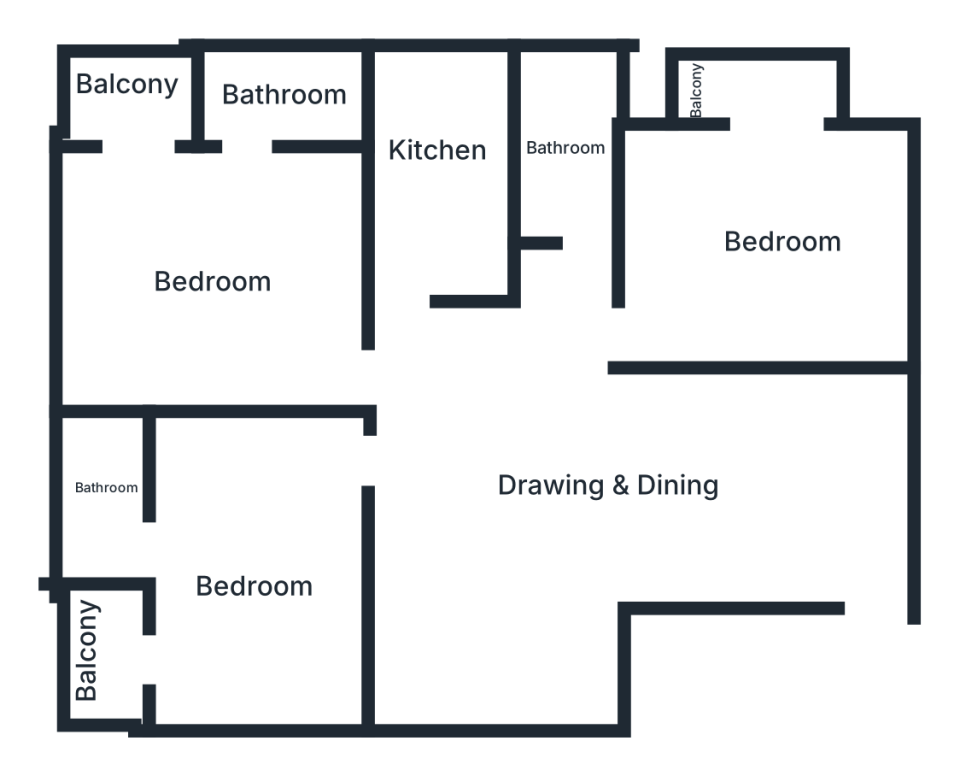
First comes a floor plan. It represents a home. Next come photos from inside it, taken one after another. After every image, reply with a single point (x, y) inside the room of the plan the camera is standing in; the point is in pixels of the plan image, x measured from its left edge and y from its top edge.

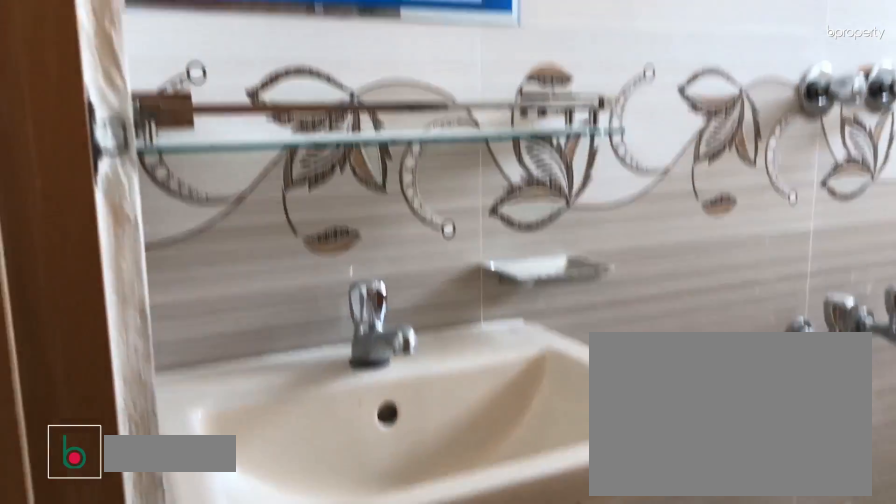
(556, 155)
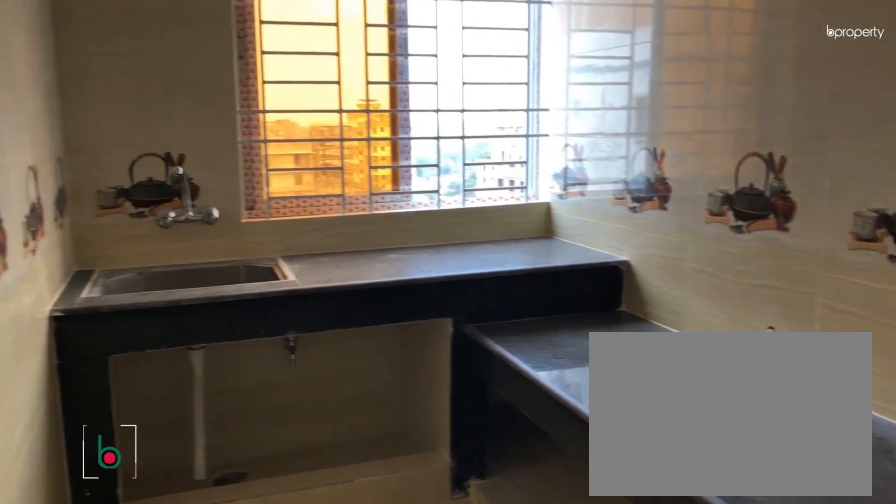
(446, 163)
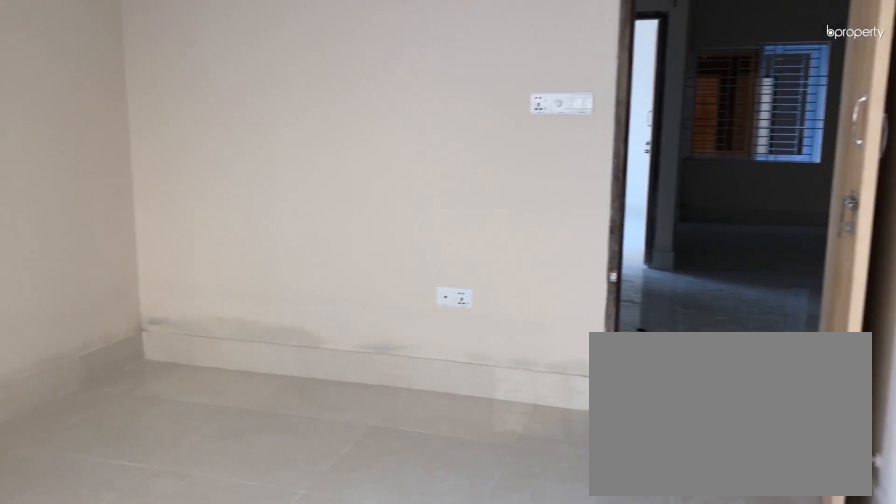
(201, 260)
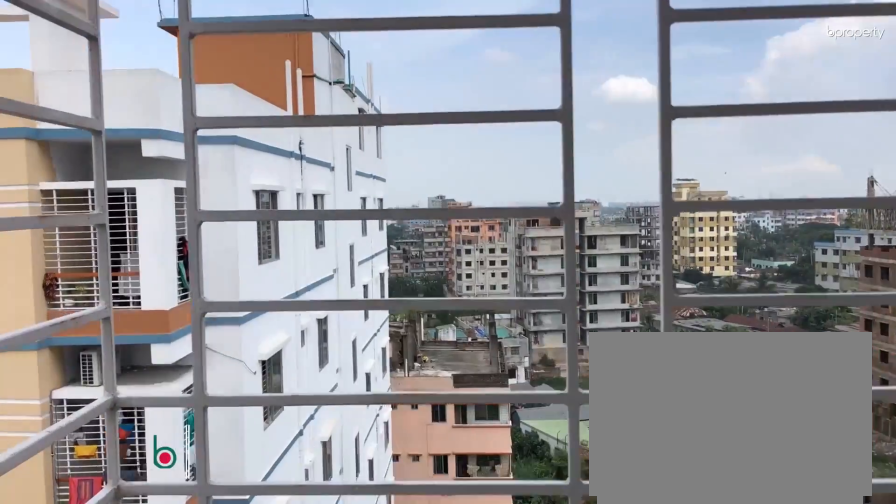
(123, 97)
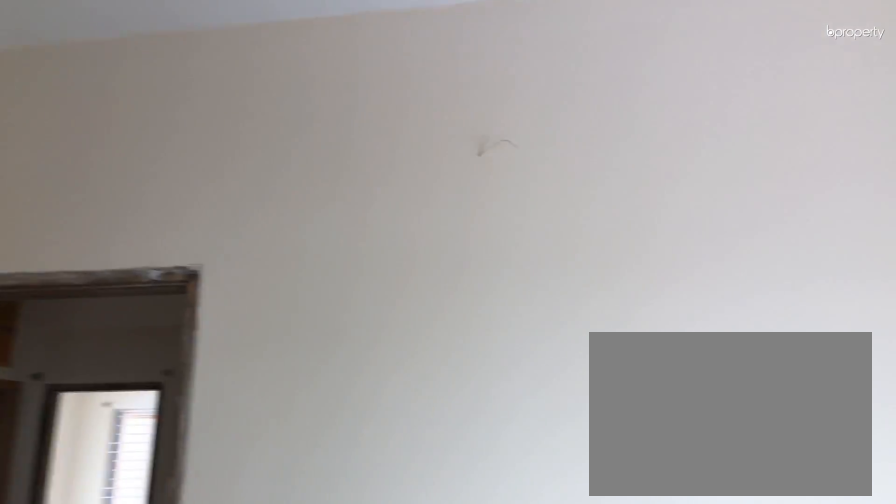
(257, 568)
